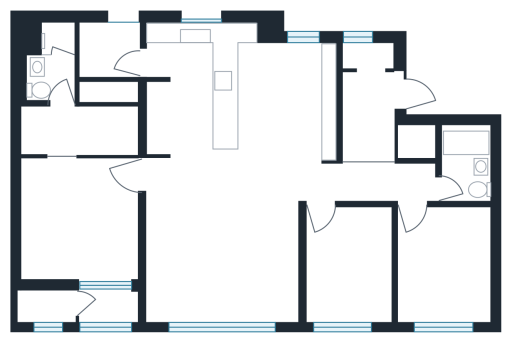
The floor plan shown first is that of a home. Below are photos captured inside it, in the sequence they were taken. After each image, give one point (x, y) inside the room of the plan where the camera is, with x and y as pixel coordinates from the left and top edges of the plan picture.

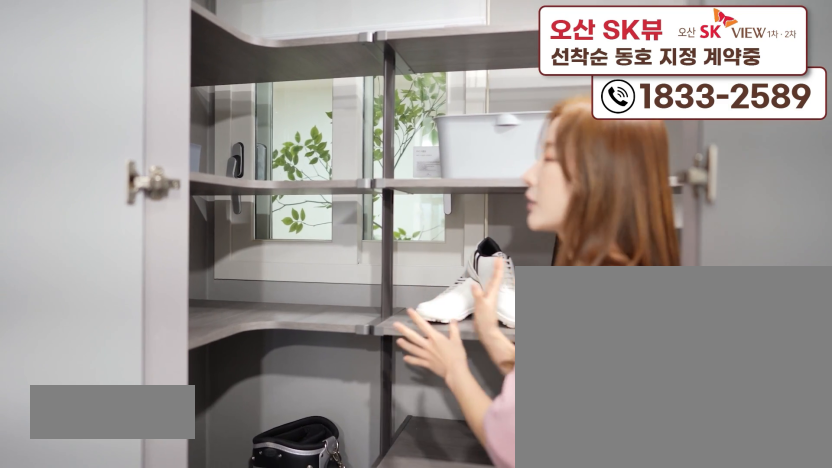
(372, 102)
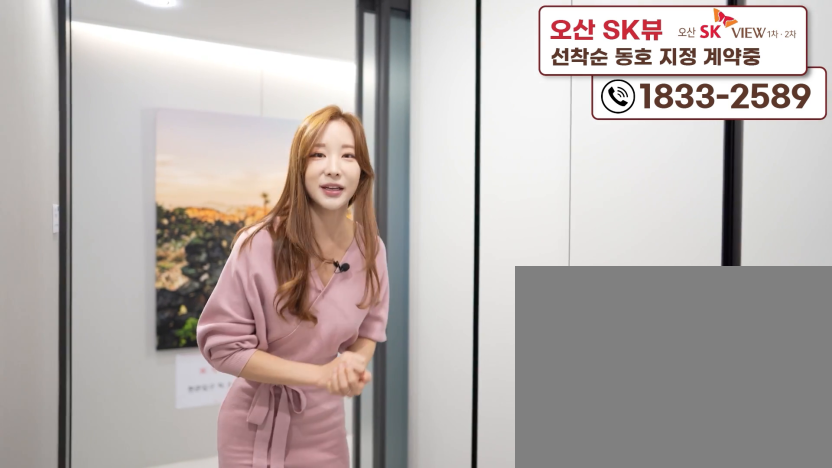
(372, 102)
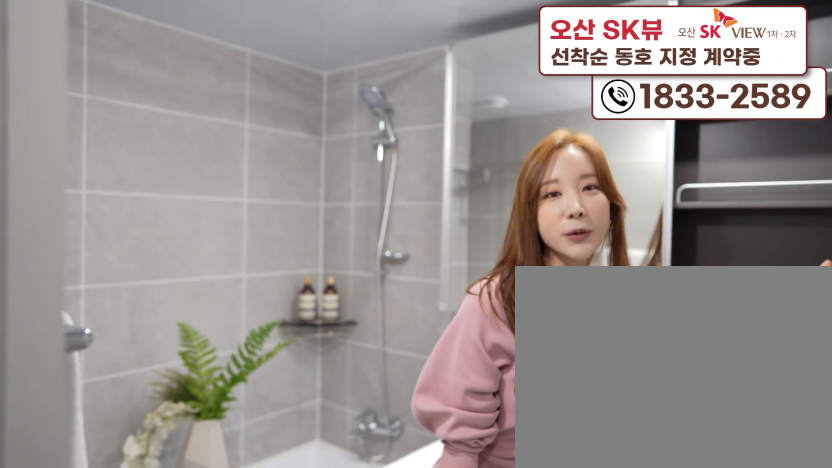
(470, 178)
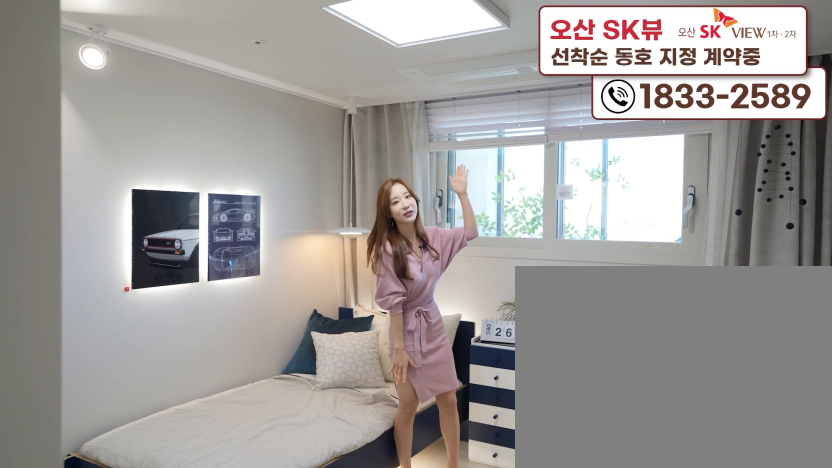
(439, 291)
